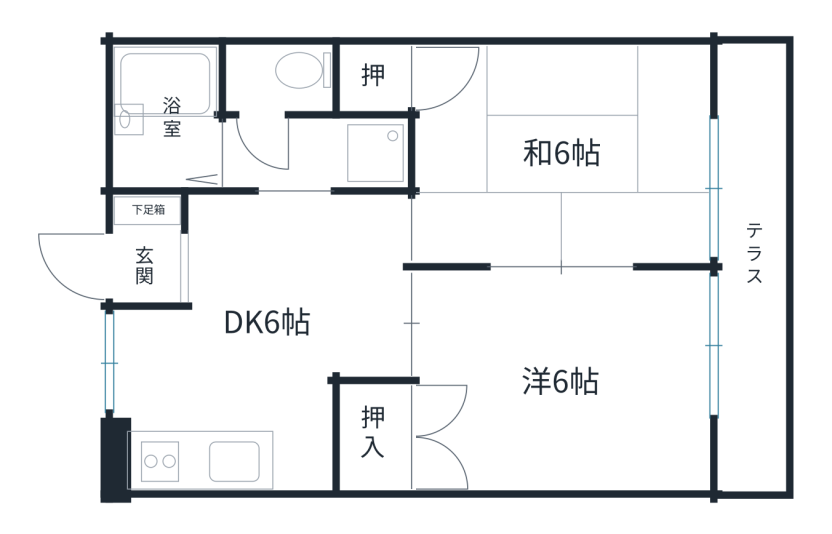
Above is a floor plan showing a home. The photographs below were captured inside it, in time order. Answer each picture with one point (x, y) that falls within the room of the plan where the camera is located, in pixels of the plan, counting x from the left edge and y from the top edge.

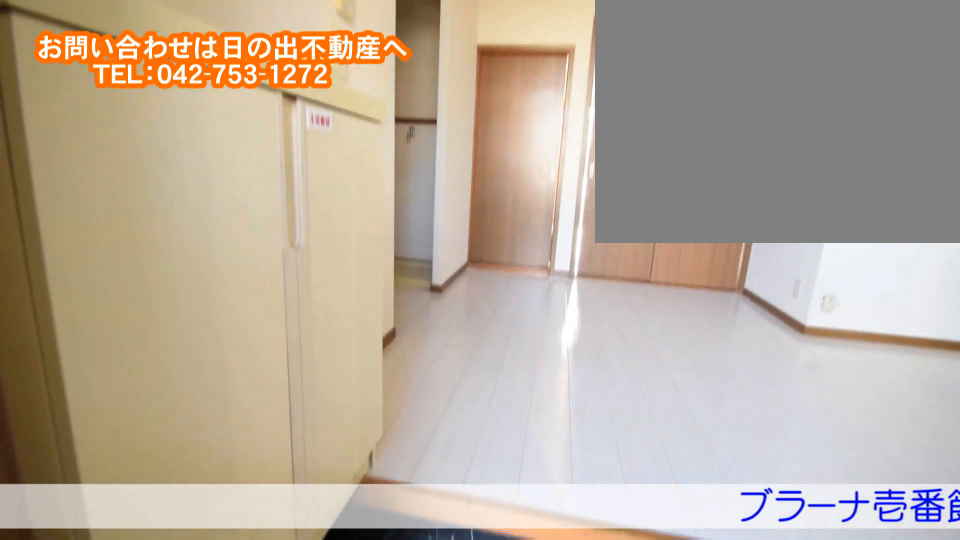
(181, 264)
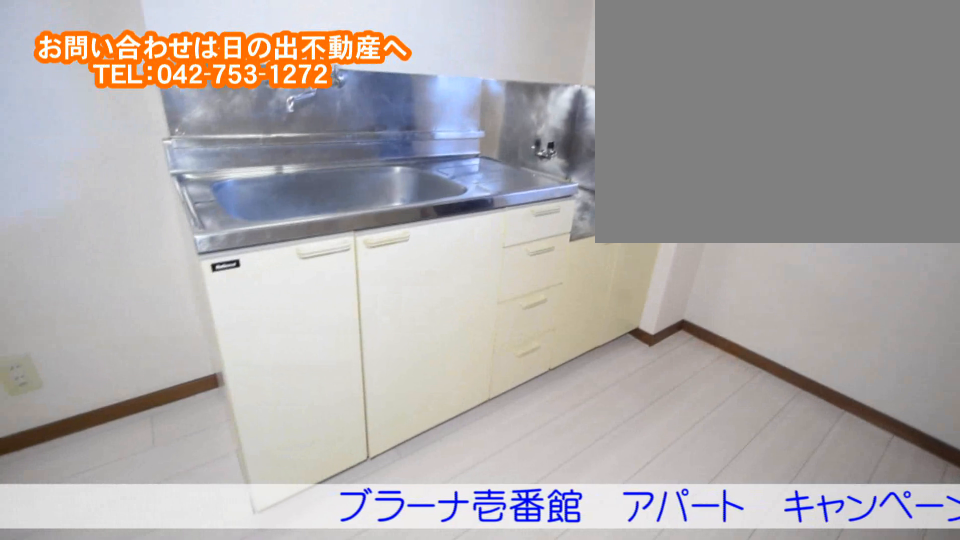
(272, 356)
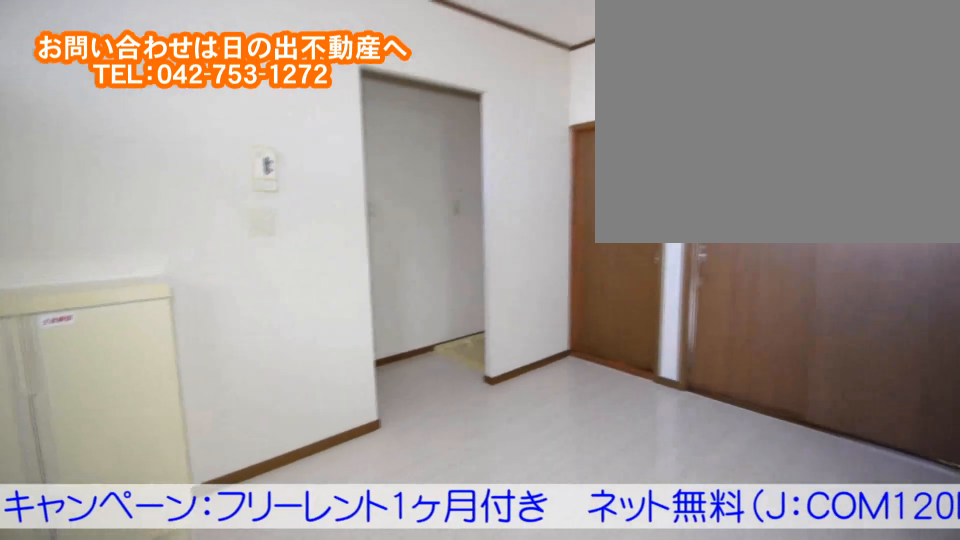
(272, 357)
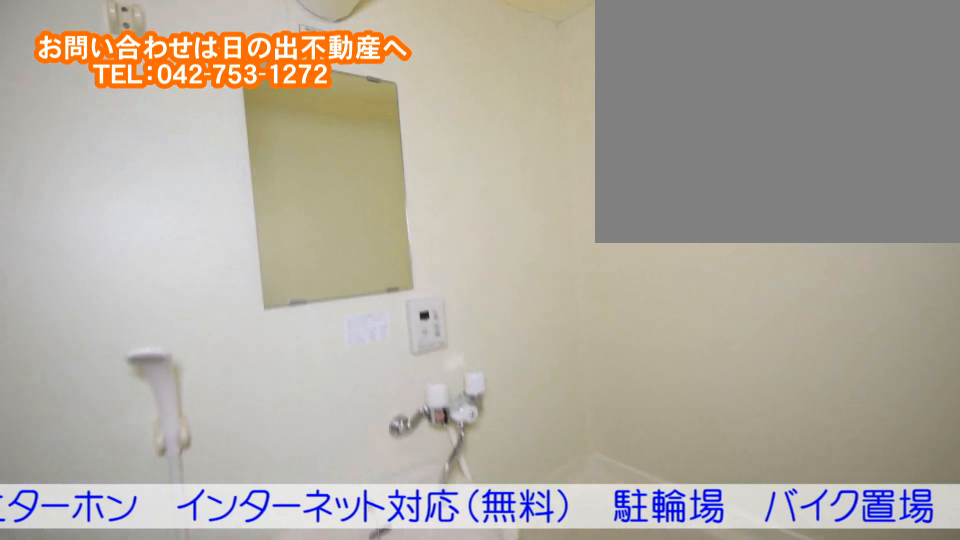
(169, 136)
